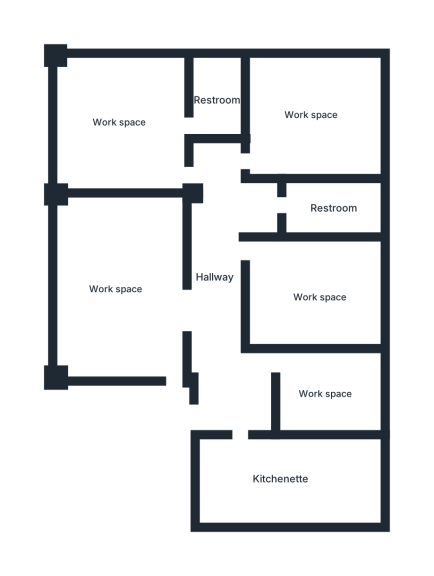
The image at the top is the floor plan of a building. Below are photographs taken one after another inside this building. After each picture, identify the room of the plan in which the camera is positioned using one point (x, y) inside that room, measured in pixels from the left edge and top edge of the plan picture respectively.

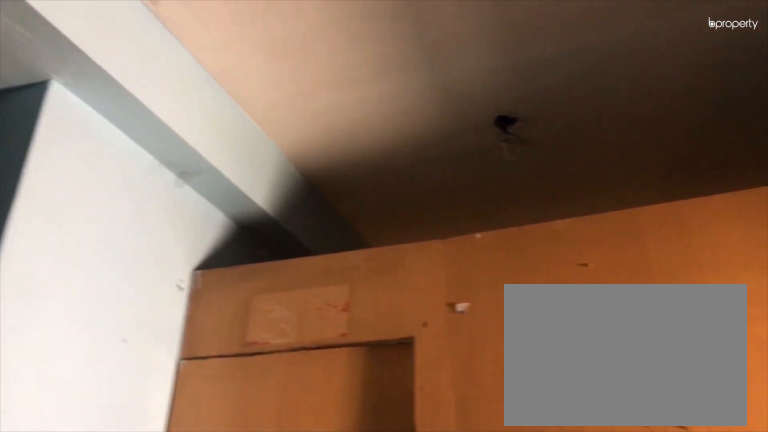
(220, 276)
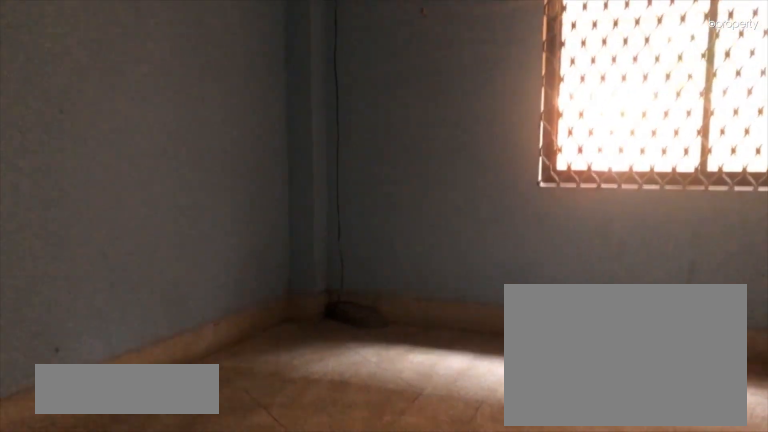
(113, 291)
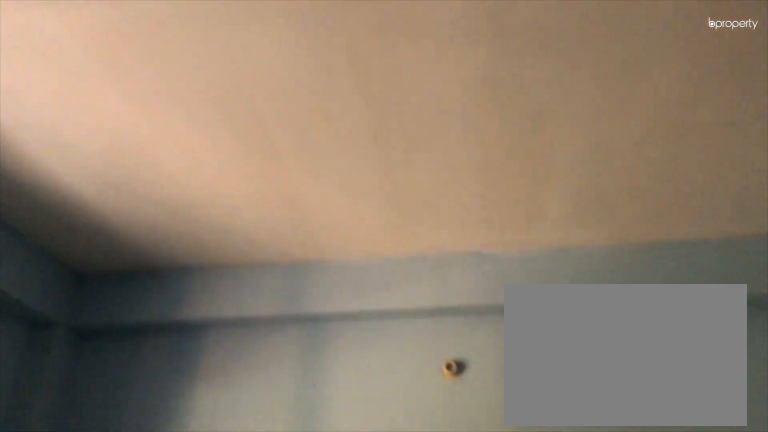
(113, 291)
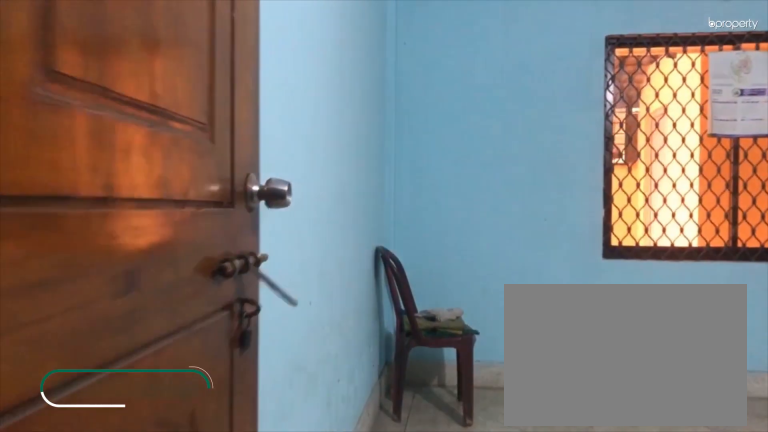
(120, 124)
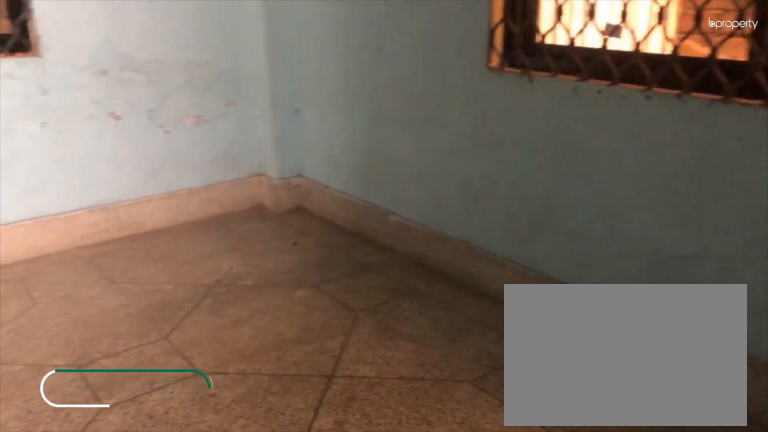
(316, 116)
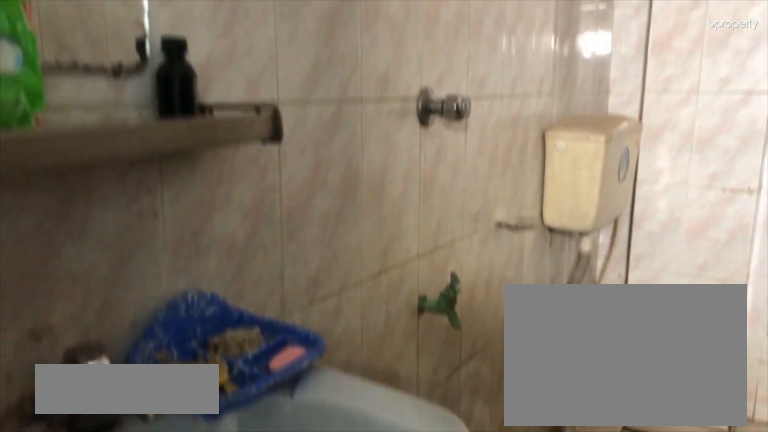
(331, 209)
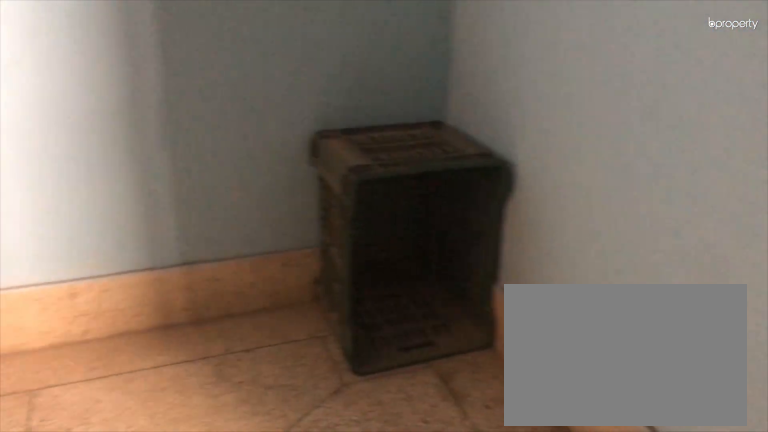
(301, 302)
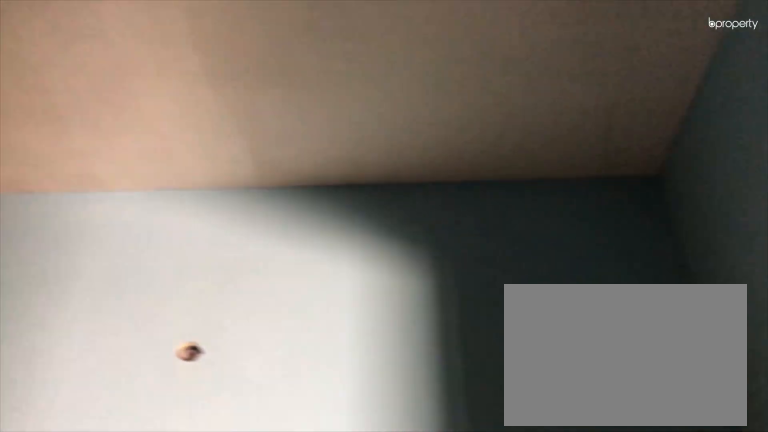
(301, 302)
